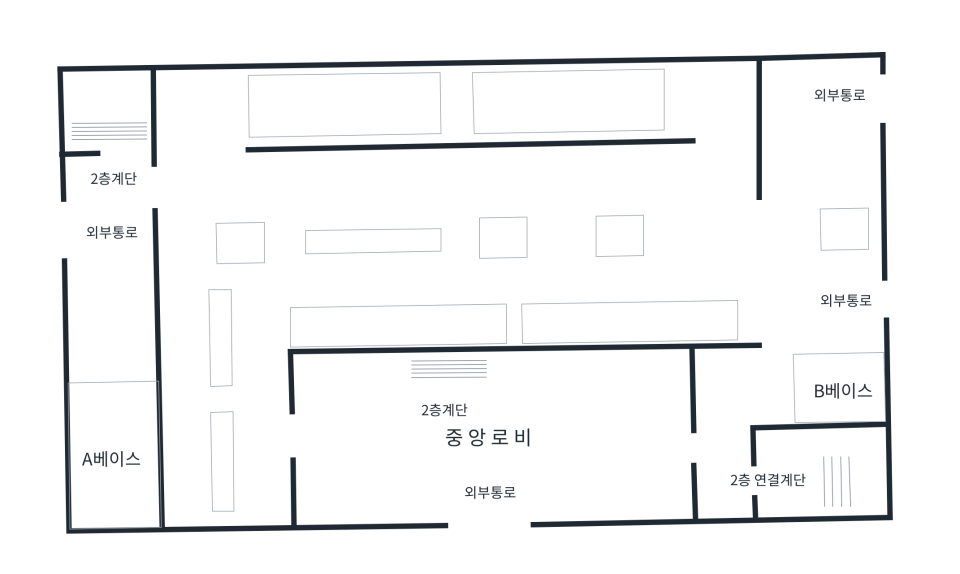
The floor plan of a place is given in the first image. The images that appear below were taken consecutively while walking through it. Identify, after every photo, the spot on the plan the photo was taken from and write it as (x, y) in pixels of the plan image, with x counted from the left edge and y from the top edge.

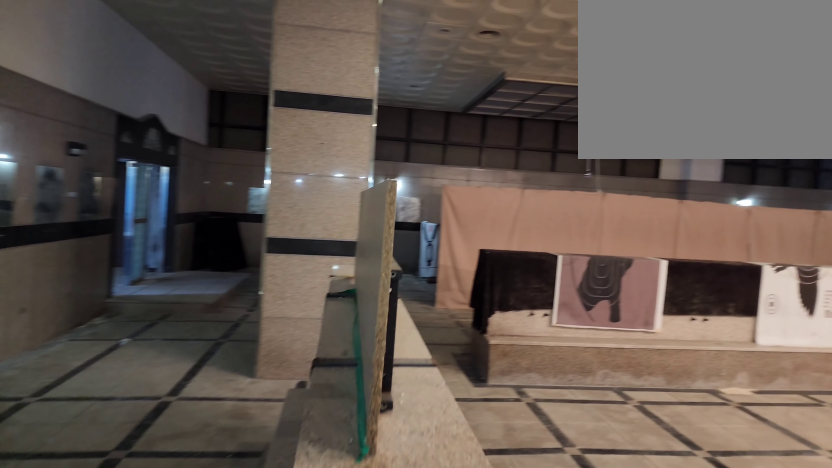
(182, 318)
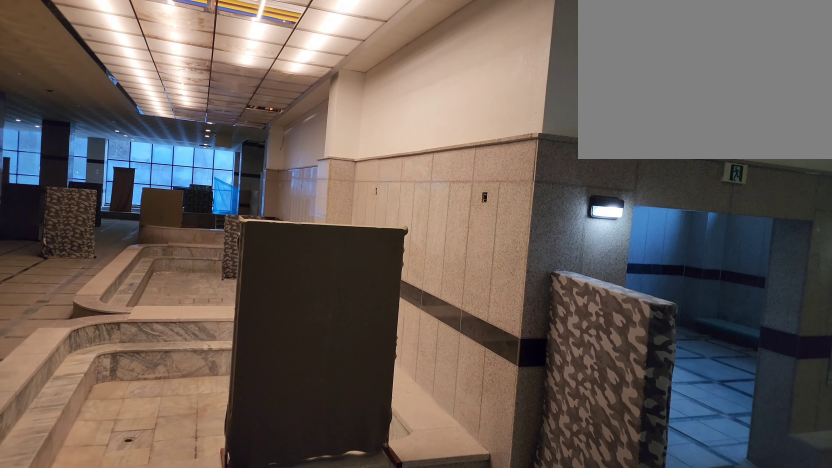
(177, 280)
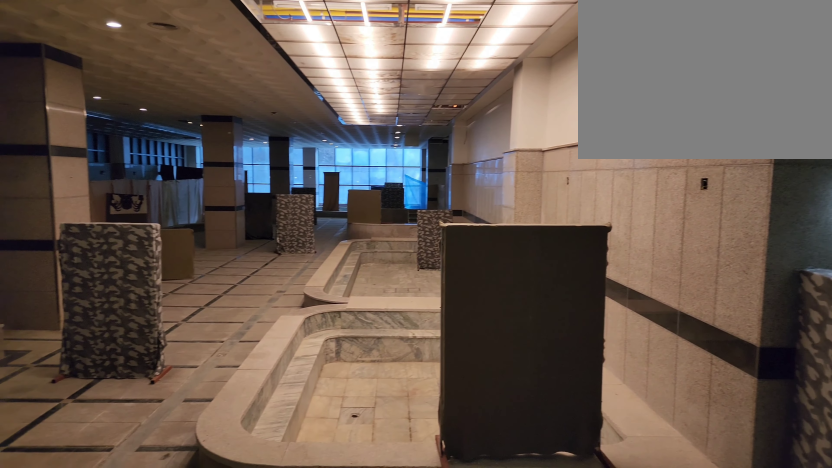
(178, 279)
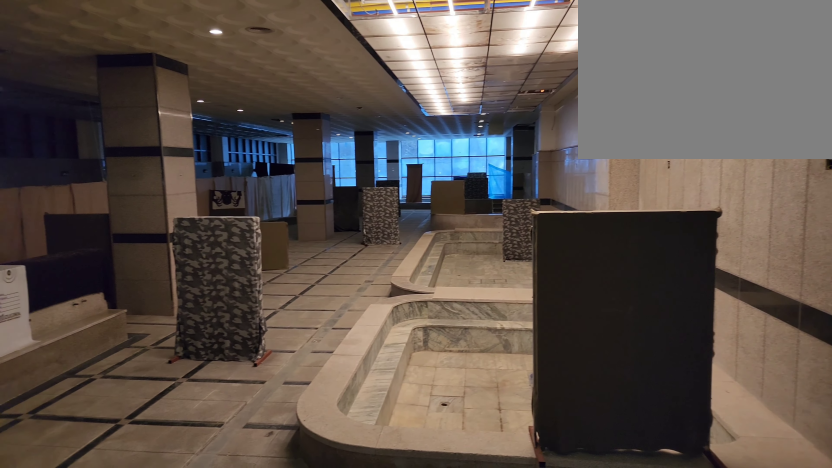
(178, 277)
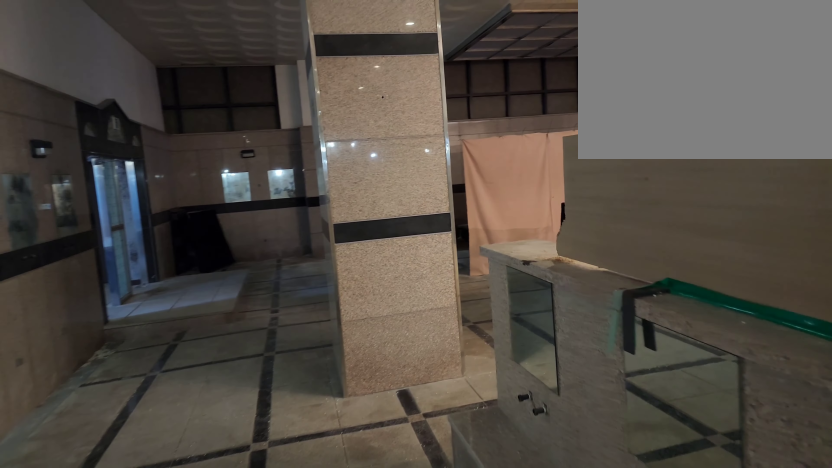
(183, 234)
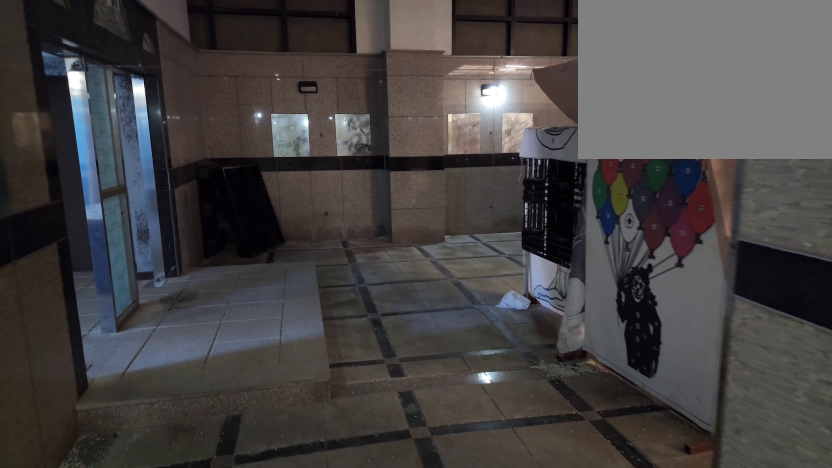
(167, 212)
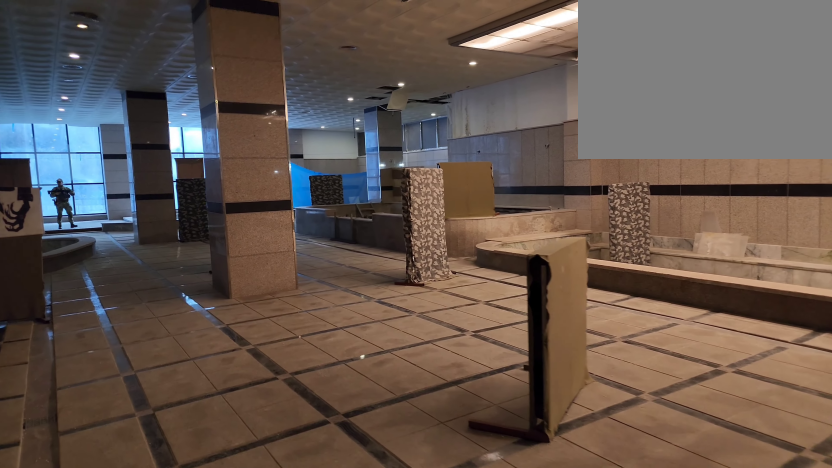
(291, 214)
